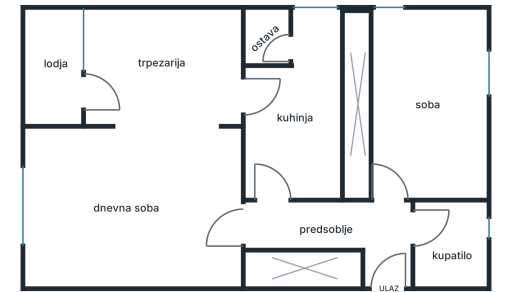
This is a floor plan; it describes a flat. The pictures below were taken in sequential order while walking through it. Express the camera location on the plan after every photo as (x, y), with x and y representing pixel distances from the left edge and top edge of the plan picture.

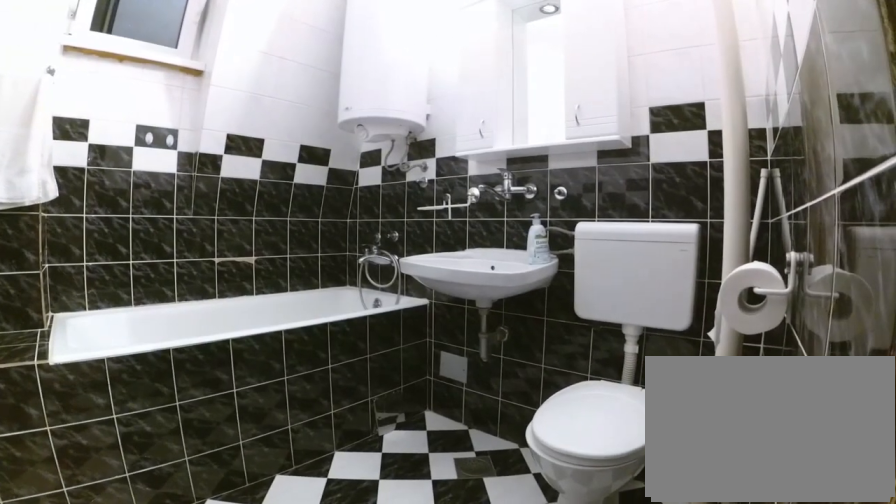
(419, 217)
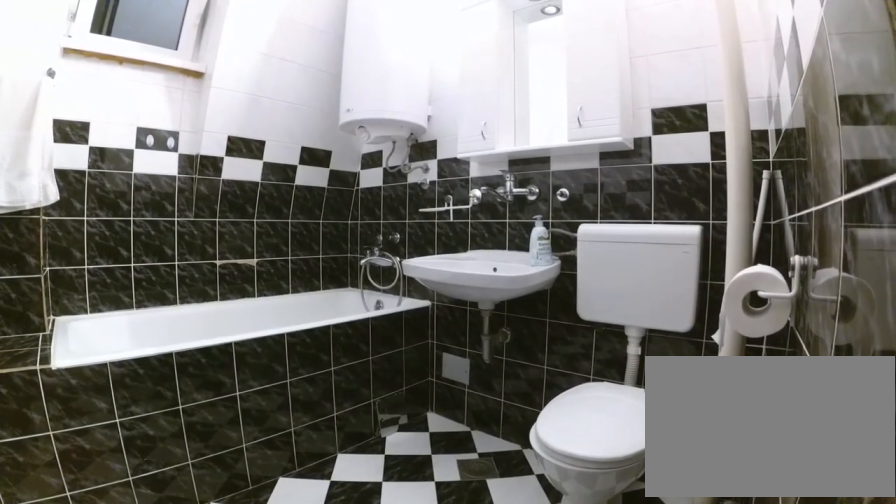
(425, 218)
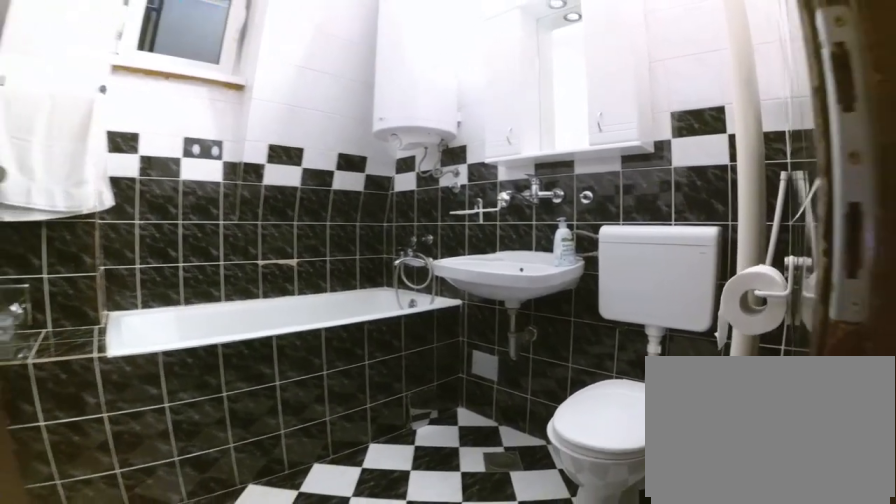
(418, 216)
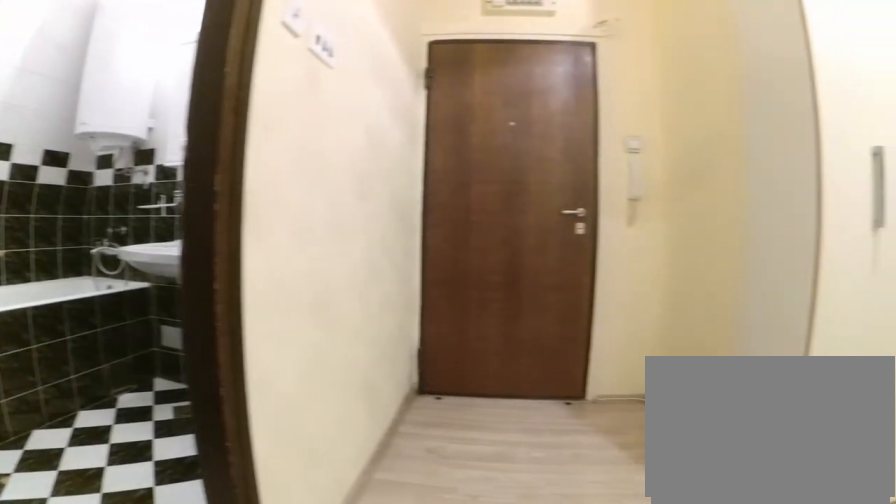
(390, 207)
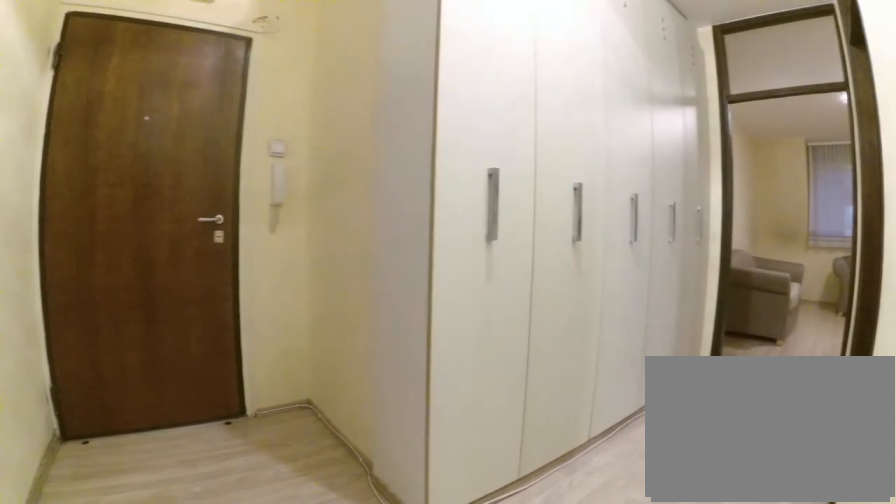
(395, 209)
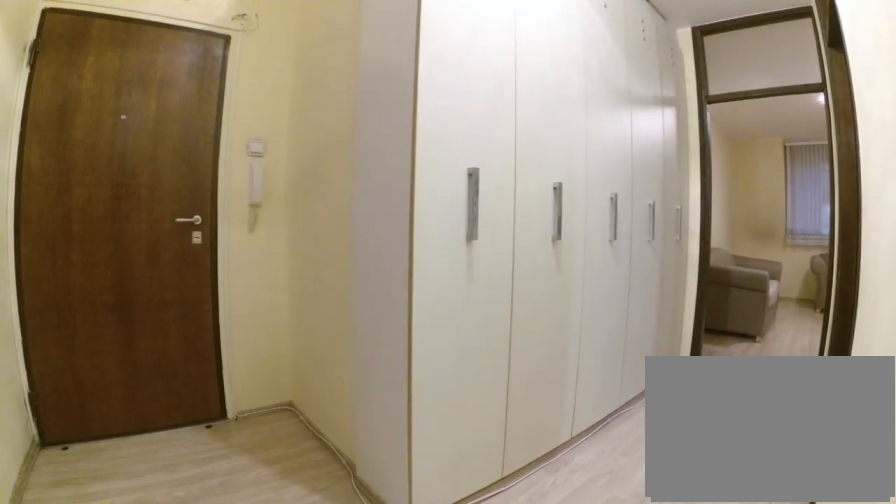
(396, 209)
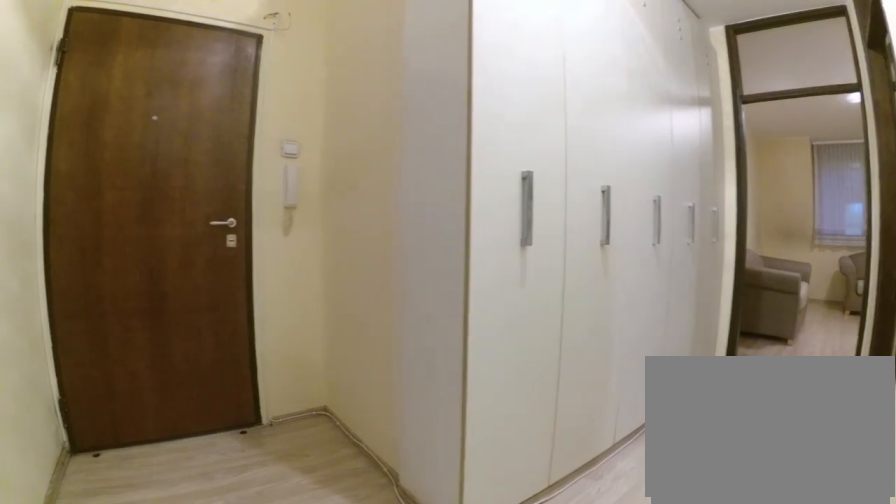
(395, 213)
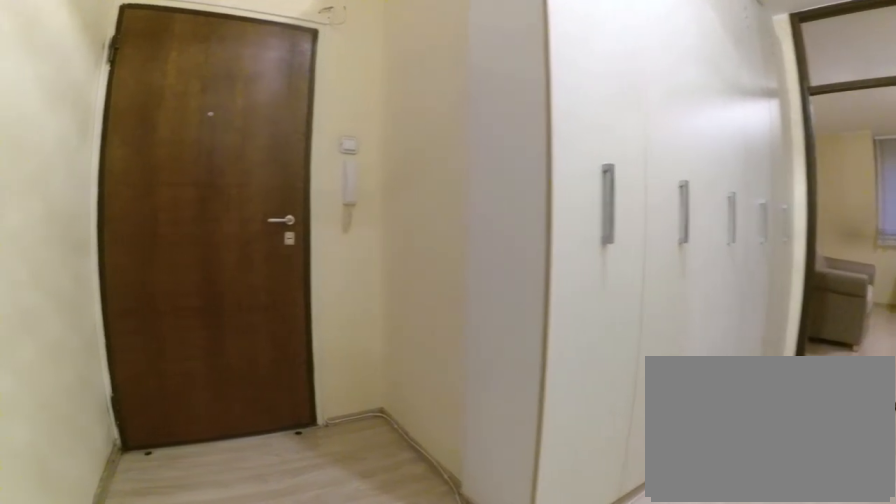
(393, 215)
